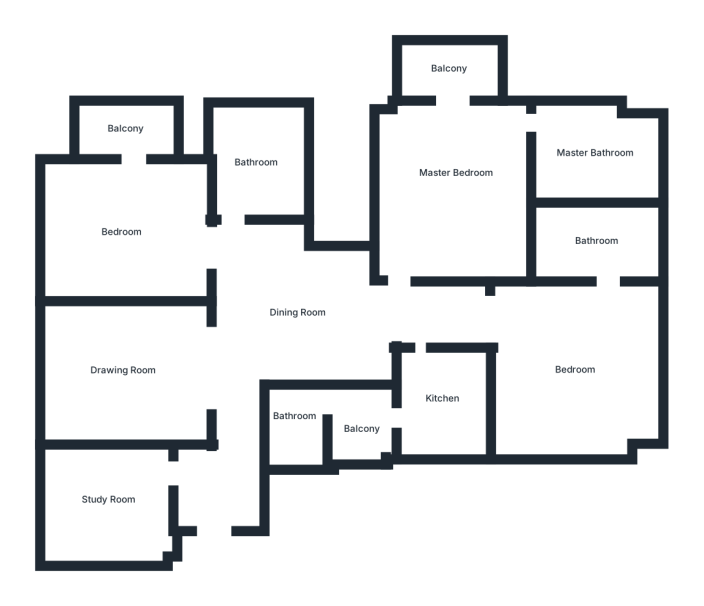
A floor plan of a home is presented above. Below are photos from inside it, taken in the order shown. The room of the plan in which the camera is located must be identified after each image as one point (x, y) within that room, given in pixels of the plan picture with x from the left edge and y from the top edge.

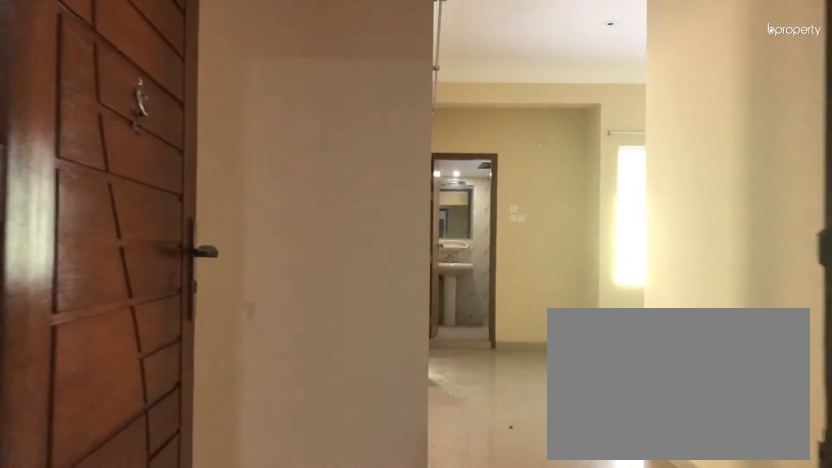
(227, 481)
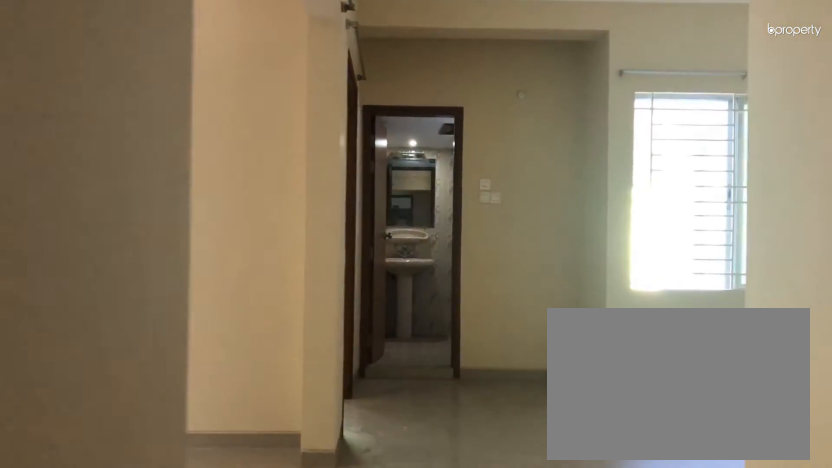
(227, 481)
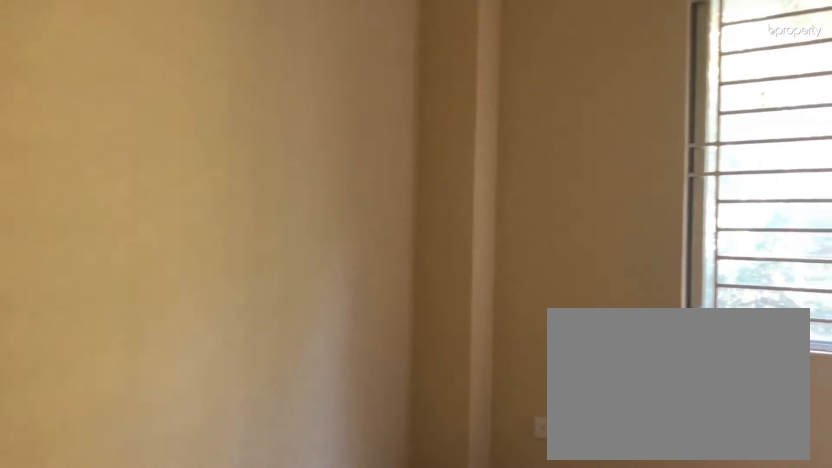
(108, 498)
